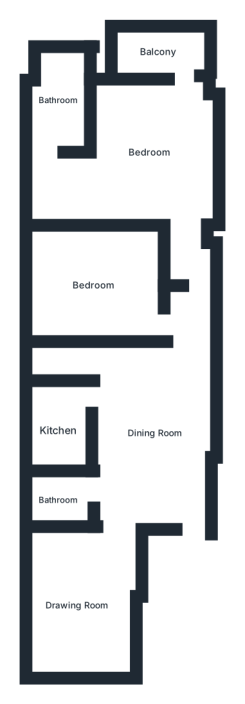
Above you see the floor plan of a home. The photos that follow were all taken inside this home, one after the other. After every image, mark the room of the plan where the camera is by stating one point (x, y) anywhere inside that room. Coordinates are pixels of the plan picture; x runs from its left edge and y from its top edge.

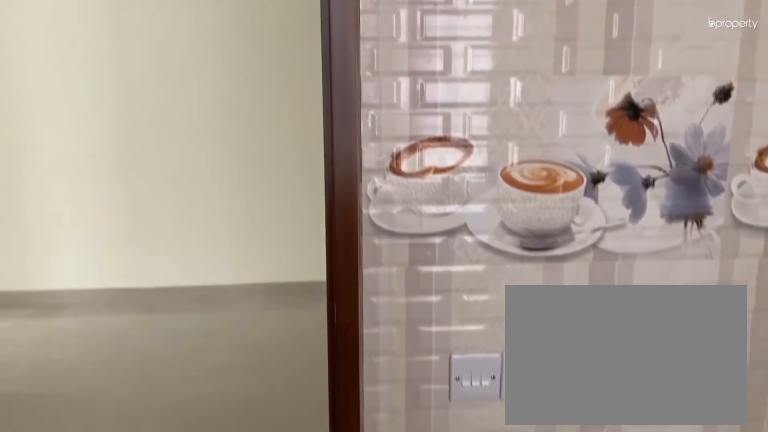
(58, 427)
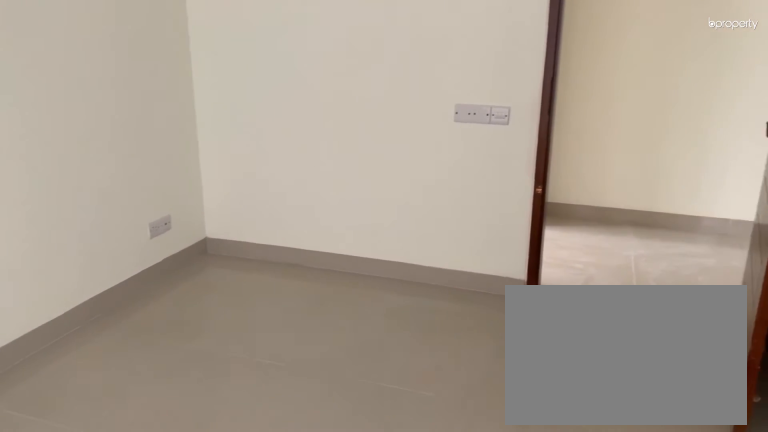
(93, 285)
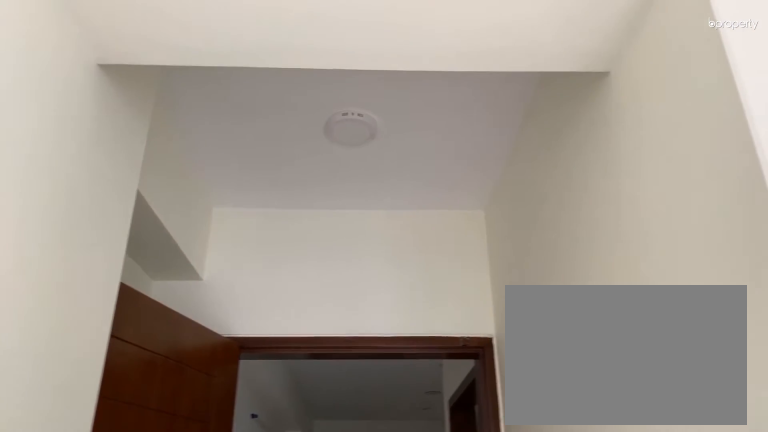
(145, 148)
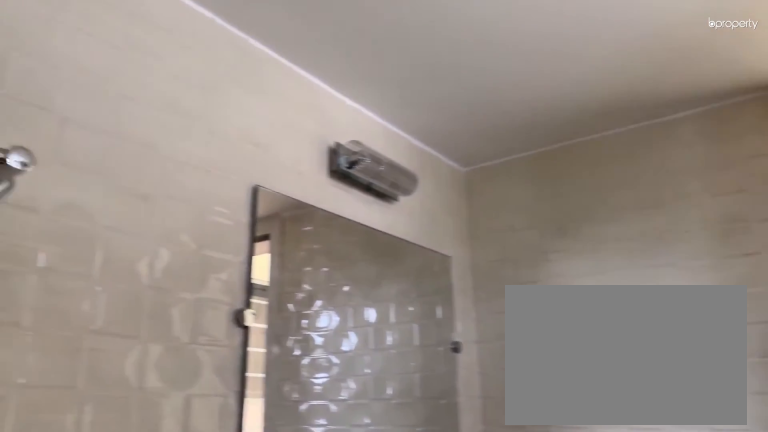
(56, 99)
